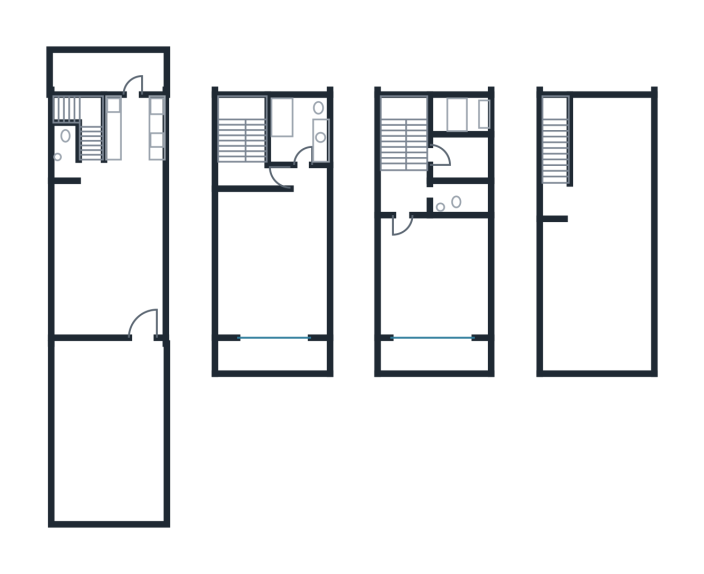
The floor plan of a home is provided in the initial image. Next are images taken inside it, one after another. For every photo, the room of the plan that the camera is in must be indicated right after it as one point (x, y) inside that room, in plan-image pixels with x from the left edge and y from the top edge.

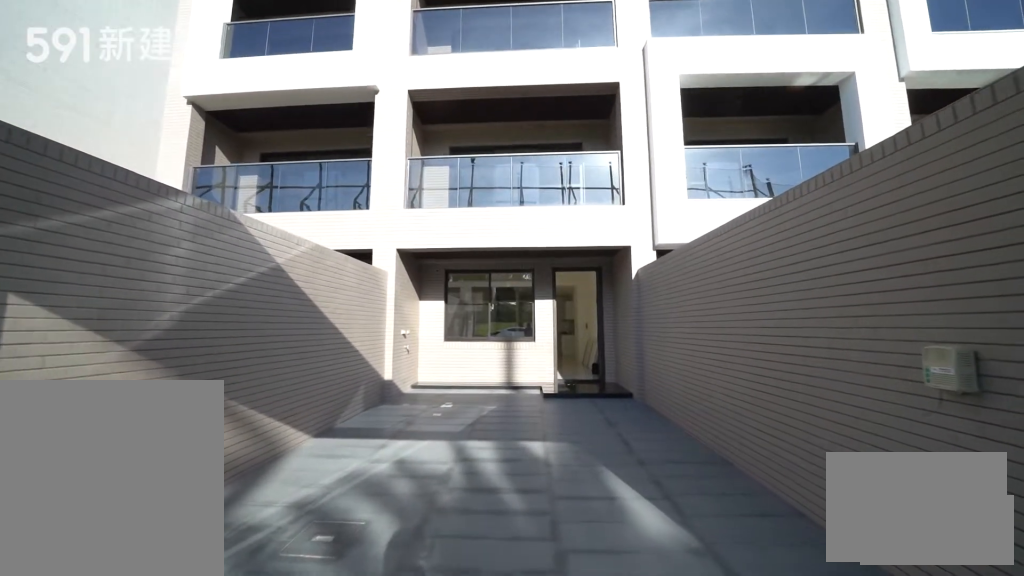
(105, 433)
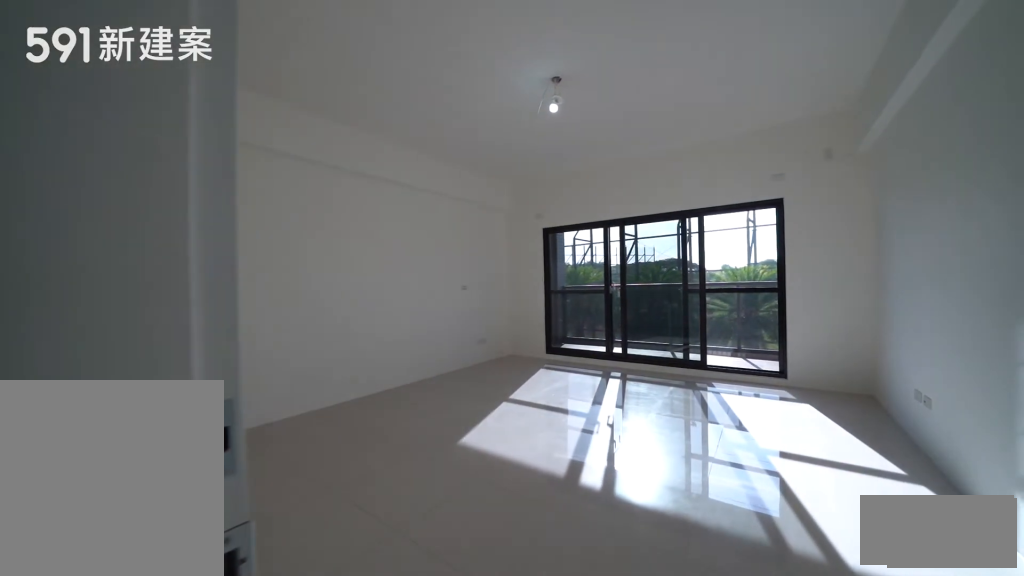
(436, 281)
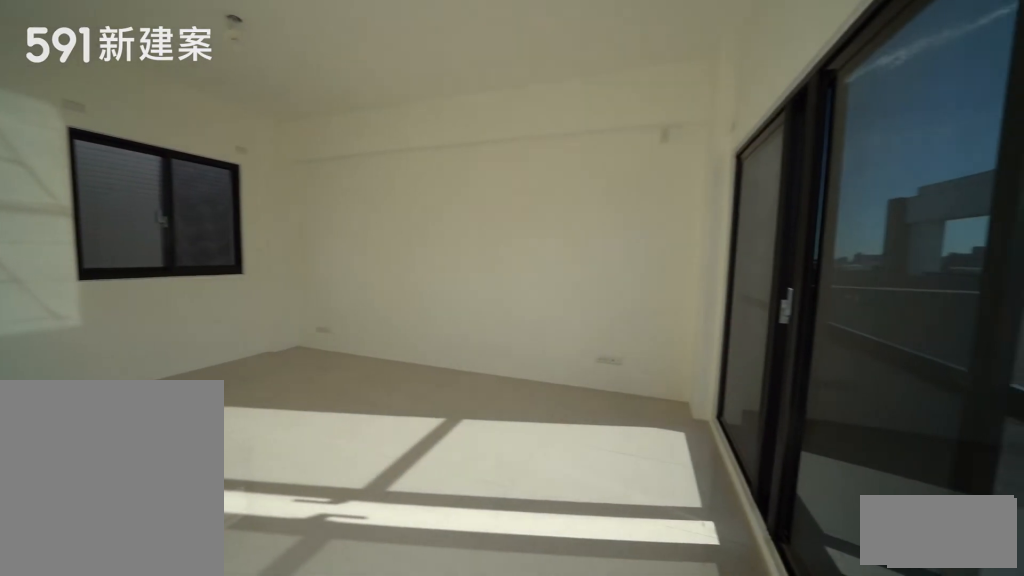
(601, 249)
